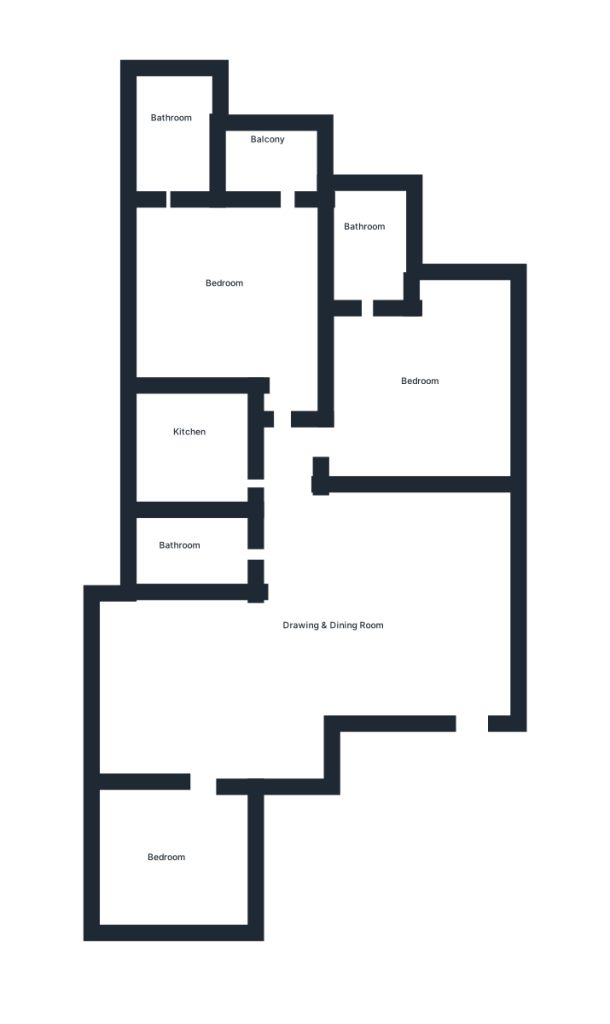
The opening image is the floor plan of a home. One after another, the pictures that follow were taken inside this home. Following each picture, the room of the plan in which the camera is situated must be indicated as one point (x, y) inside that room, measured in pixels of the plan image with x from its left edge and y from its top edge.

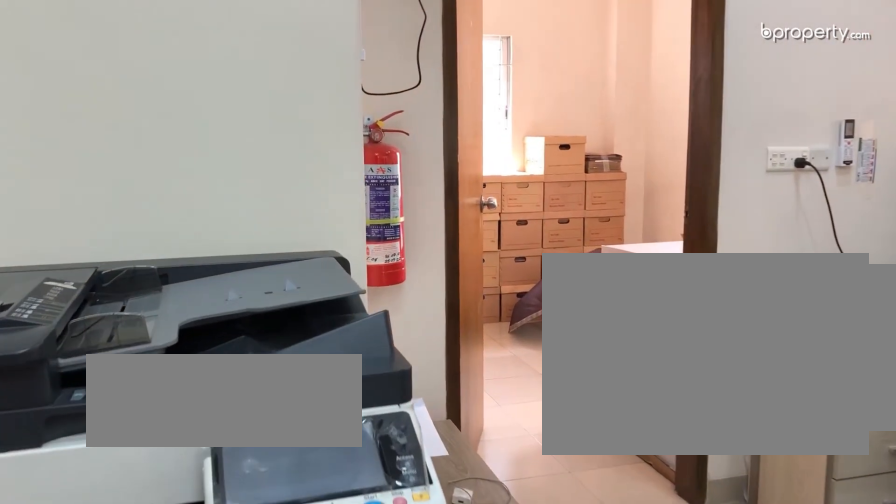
(341, 608)
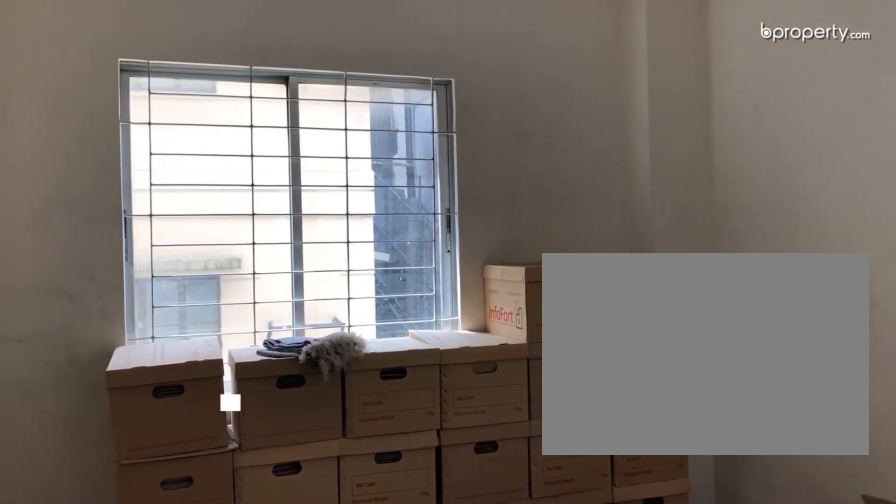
(183, 856)
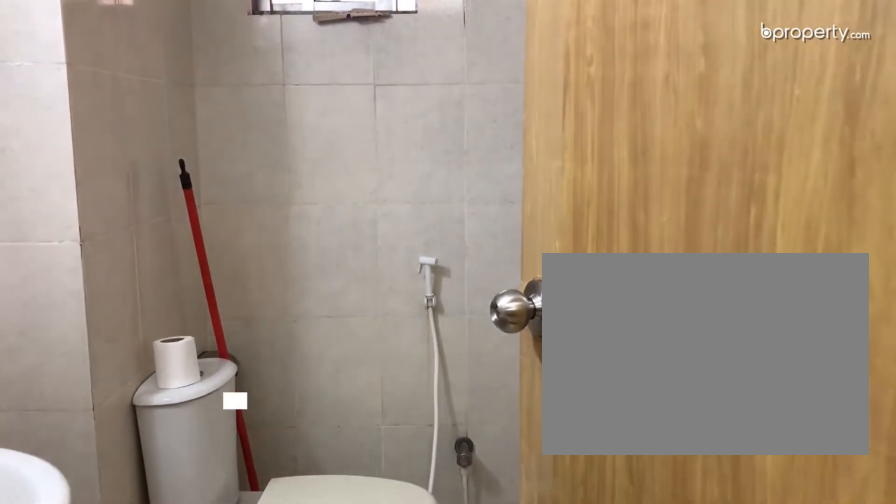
(281, 546)
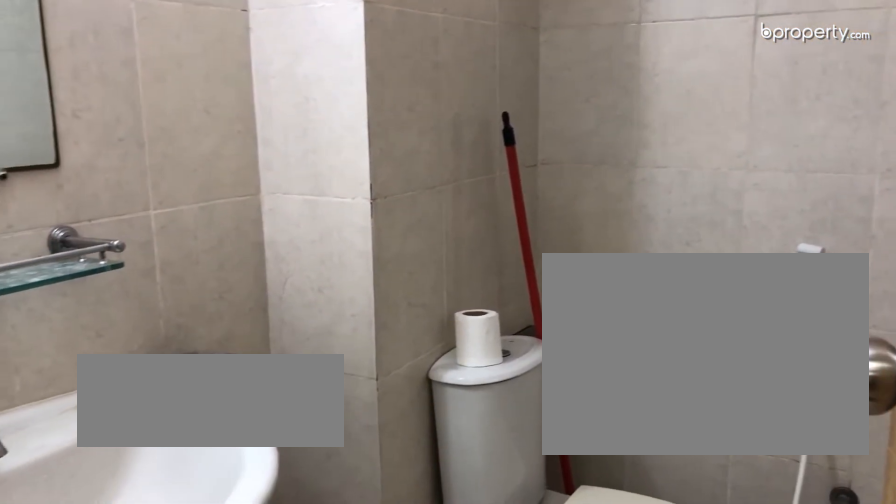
(205, 561)
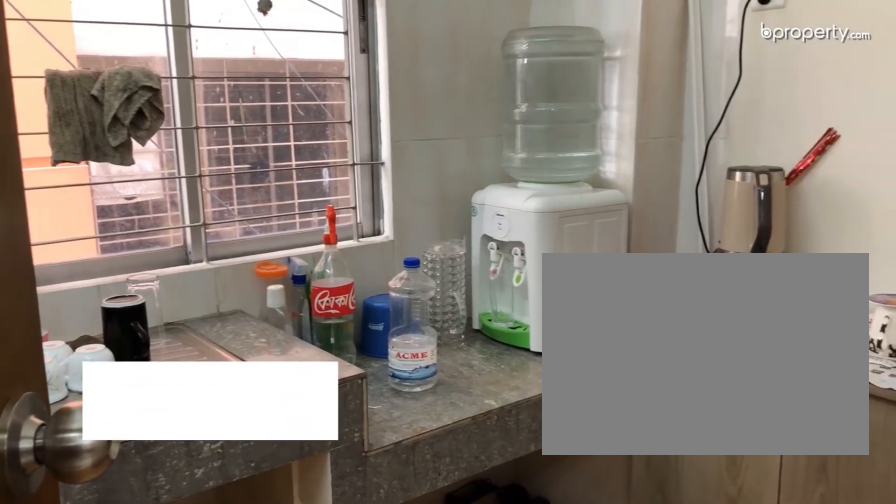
(200, 442)
